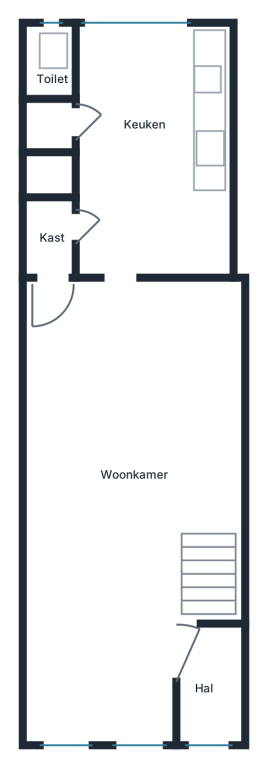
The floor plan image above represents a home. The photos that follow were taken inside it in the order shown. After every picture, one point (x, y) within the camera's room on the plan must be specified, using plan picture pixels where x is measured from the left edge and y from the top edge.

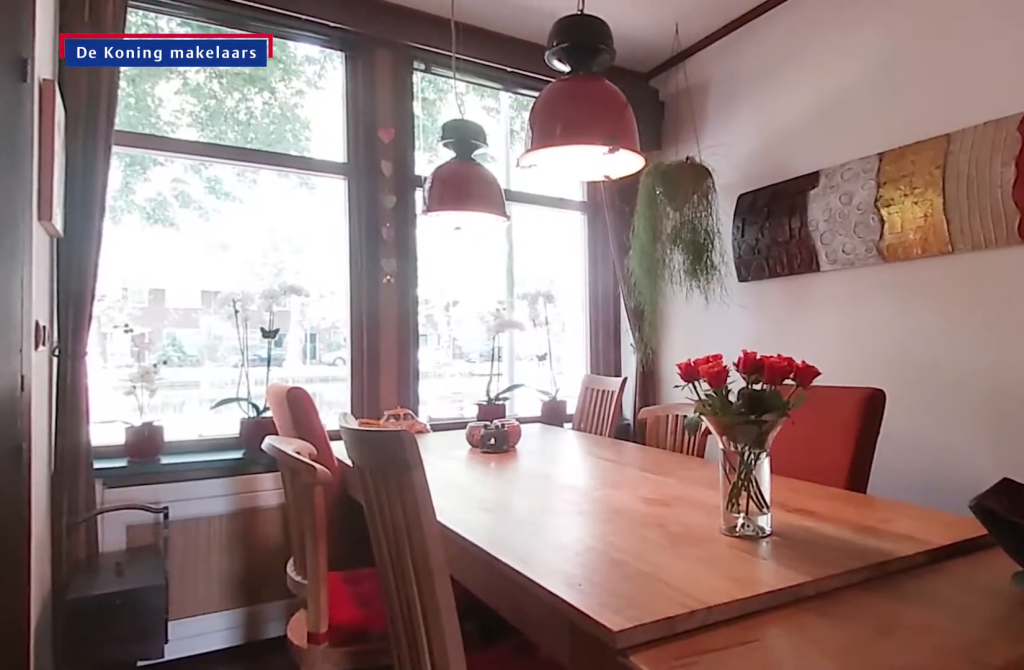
(114, 547)
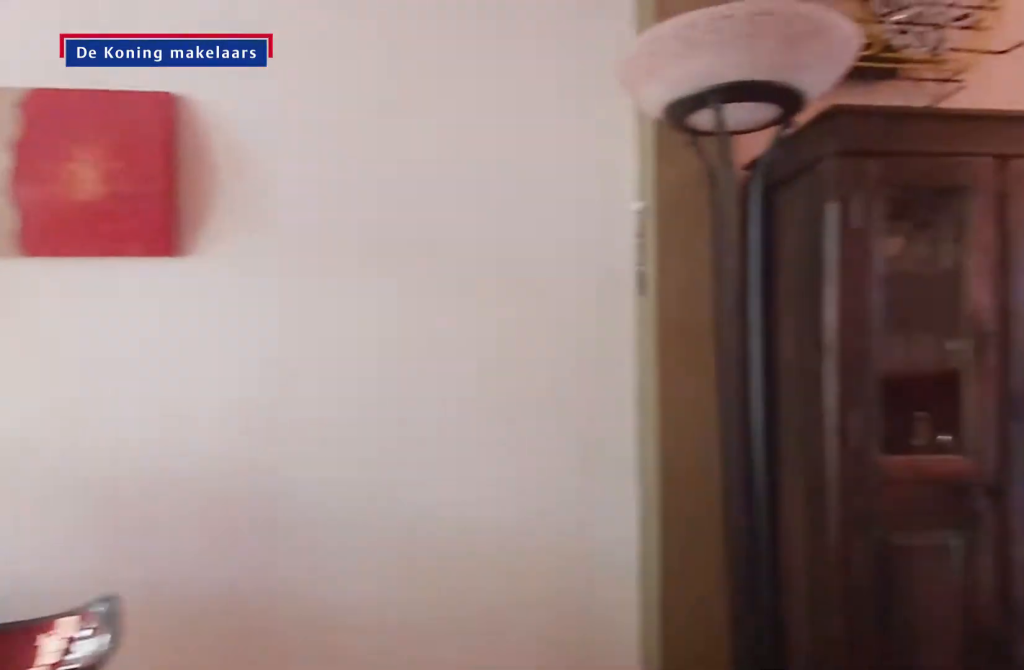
(114, 547)
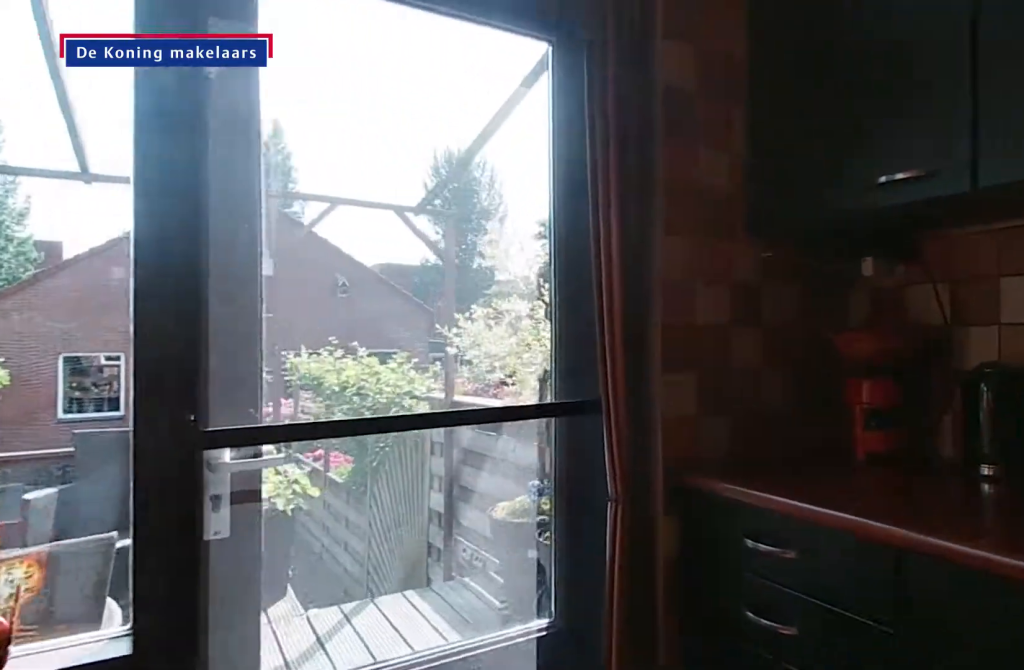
(122, 94)
